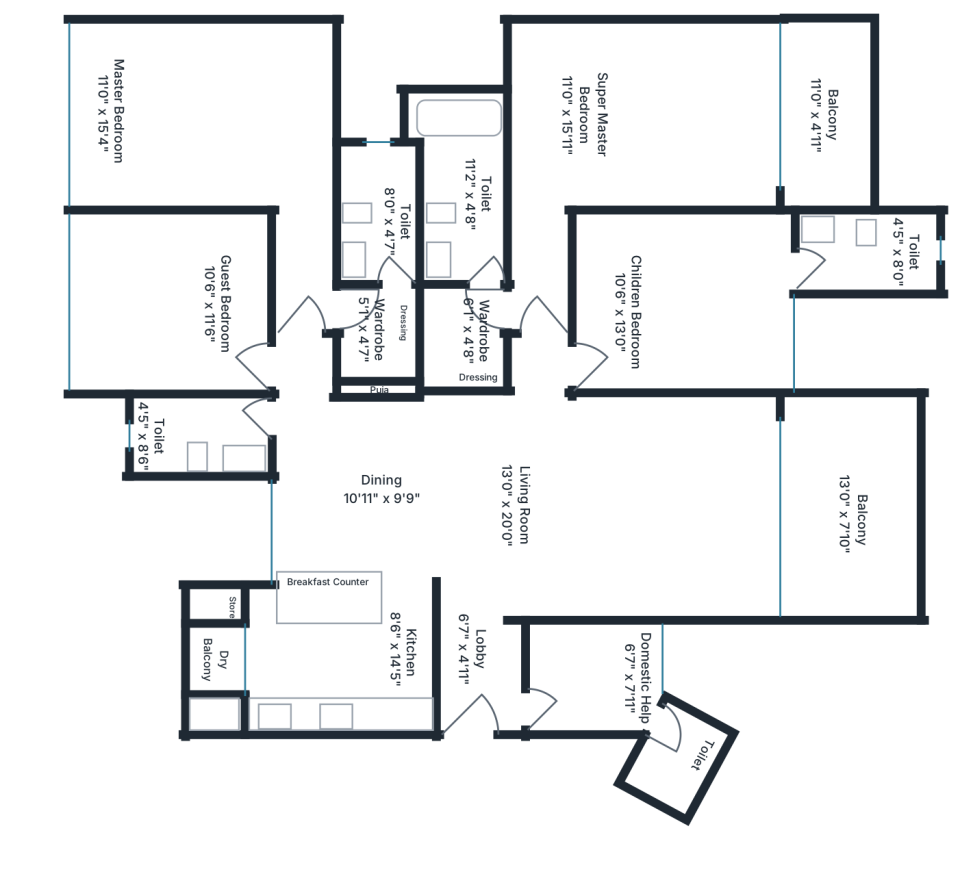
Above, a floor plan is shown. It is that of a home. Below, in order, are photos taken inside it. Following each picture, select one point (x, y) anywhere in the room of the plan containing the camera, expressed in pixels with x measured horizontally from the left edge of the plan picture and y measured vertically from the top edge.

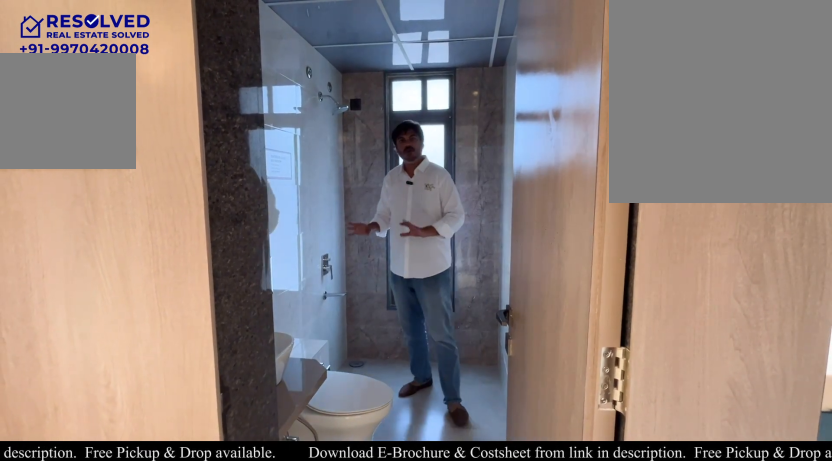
(199, 435)
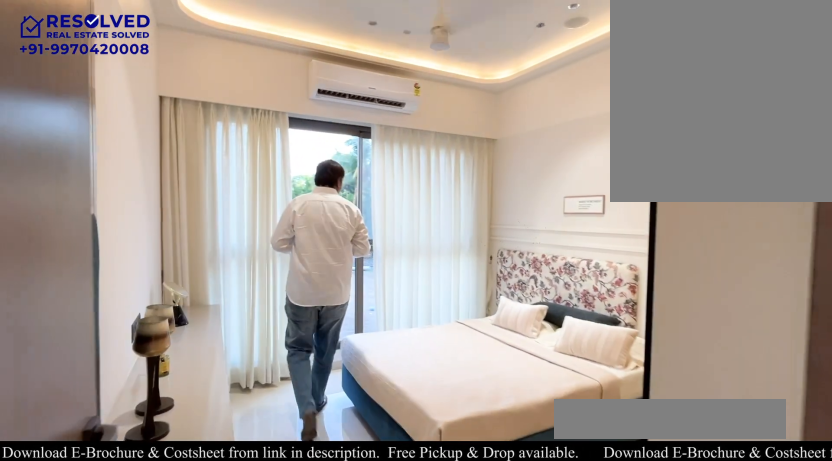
(175, 301)
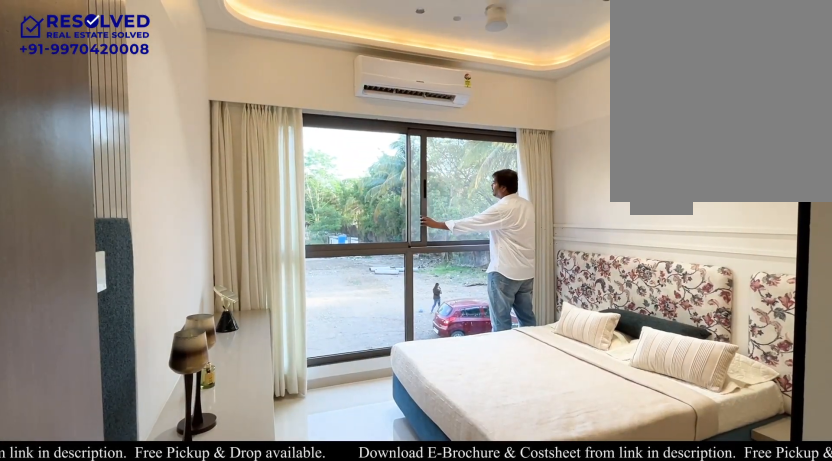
(175, 301)
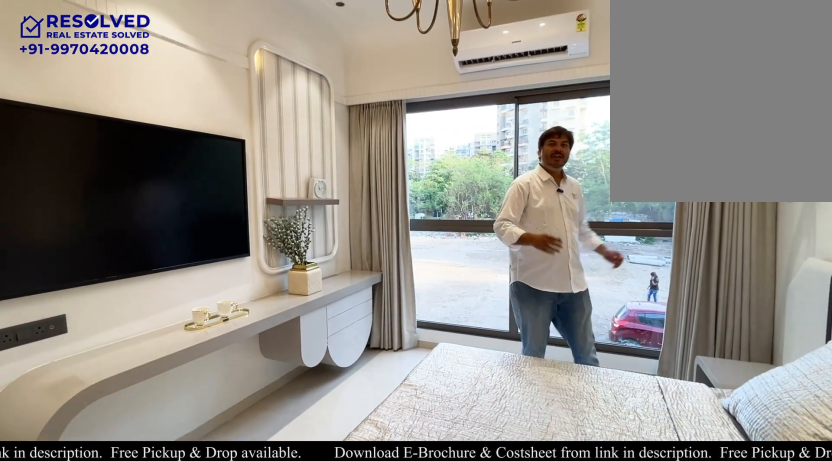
(219, 134)
